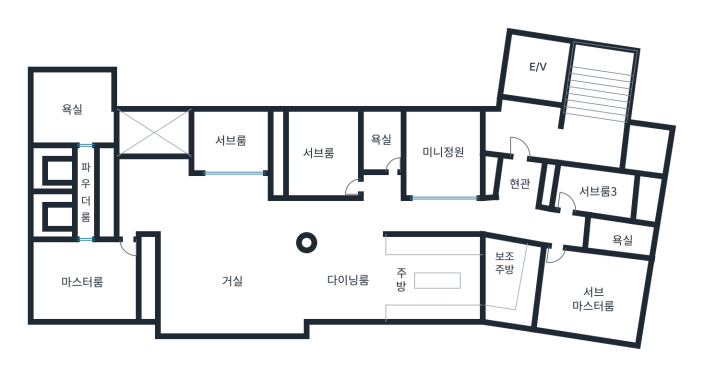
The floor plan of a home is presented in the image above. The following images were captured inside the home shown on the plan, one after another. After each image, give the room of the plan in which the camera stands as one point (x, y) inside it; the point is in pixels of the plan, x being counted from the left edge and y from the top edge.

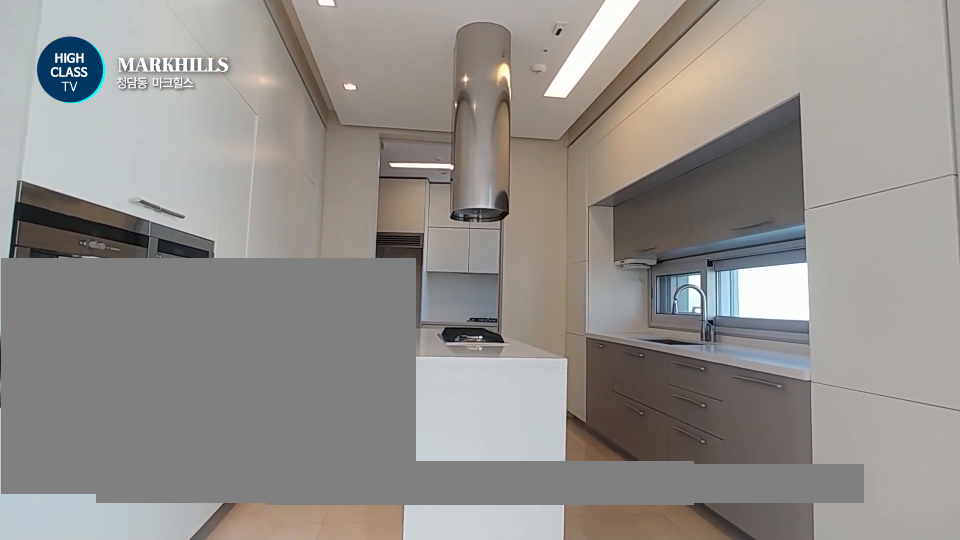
(394, 280)
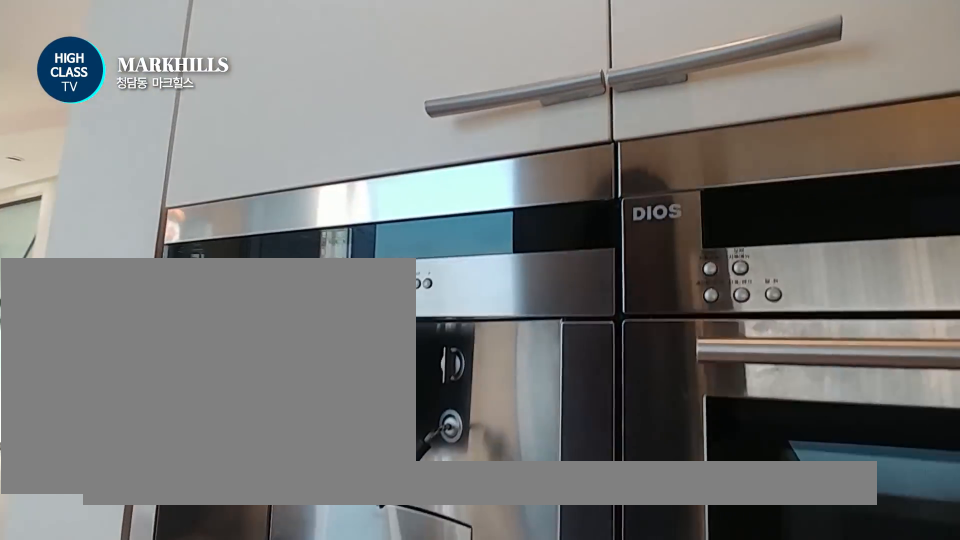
(394, 280)
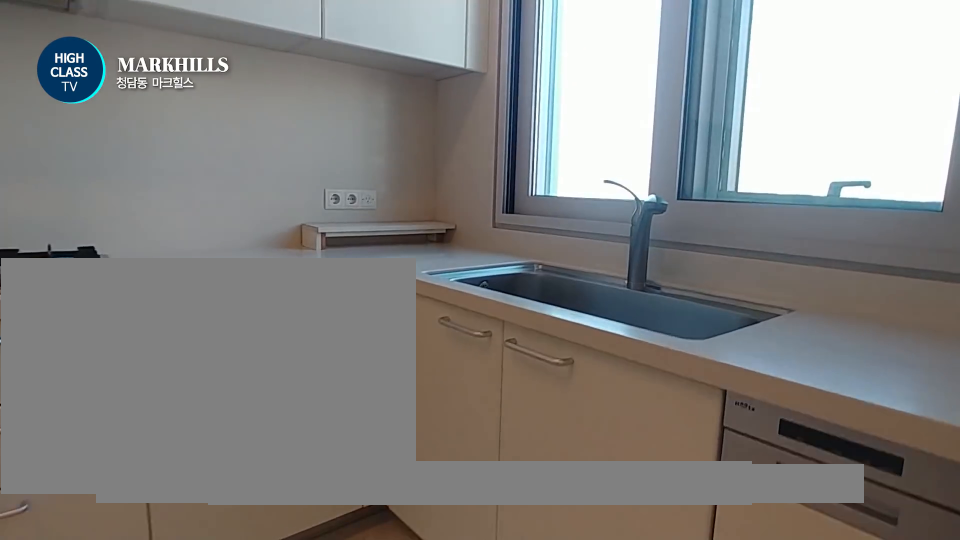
(510, 280)
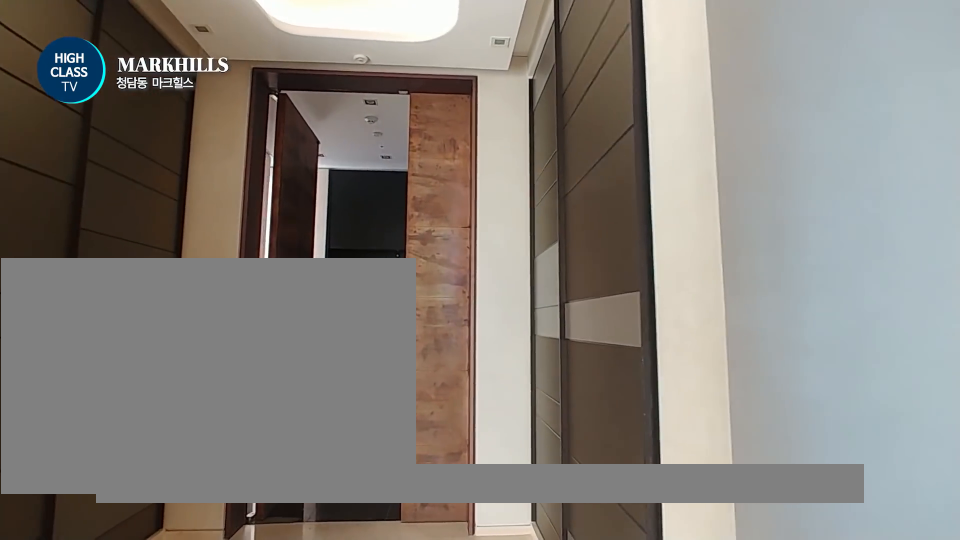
(520, 197)
